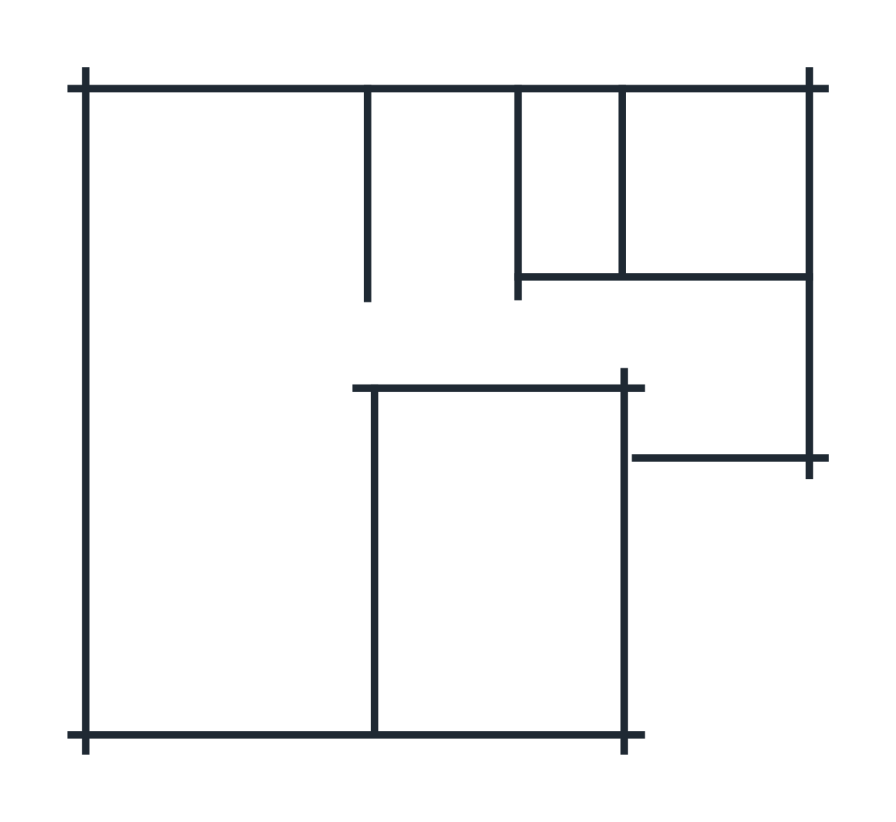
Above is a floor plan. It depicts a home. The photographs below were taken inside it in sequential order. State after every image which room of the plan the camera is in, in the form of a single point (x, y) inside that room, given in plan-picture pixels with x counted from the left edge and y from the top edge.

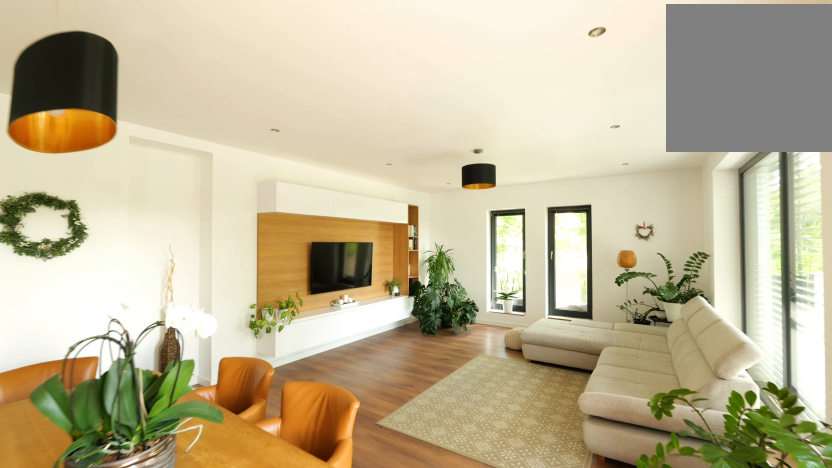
(218, 397)
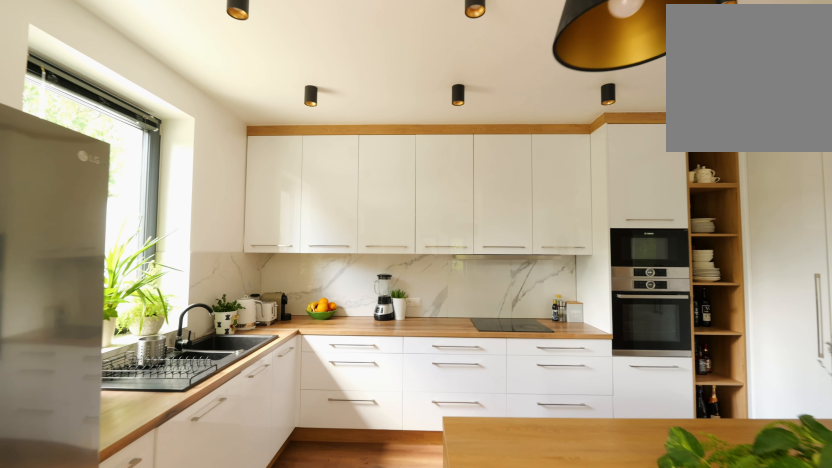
(218, 397)
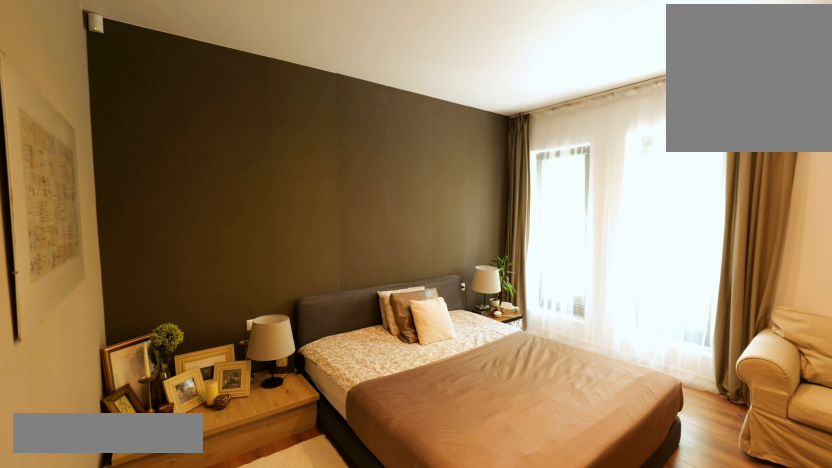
(506, 532)
